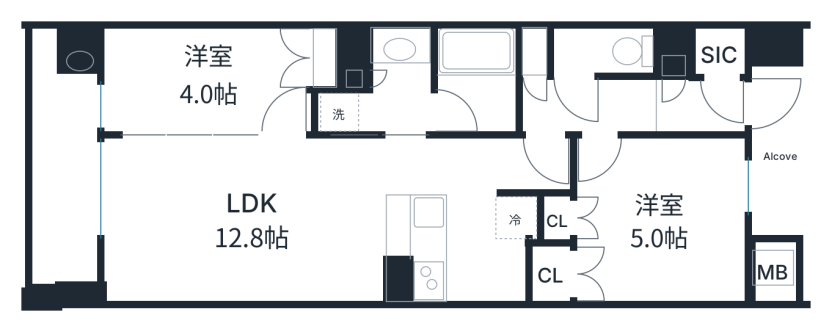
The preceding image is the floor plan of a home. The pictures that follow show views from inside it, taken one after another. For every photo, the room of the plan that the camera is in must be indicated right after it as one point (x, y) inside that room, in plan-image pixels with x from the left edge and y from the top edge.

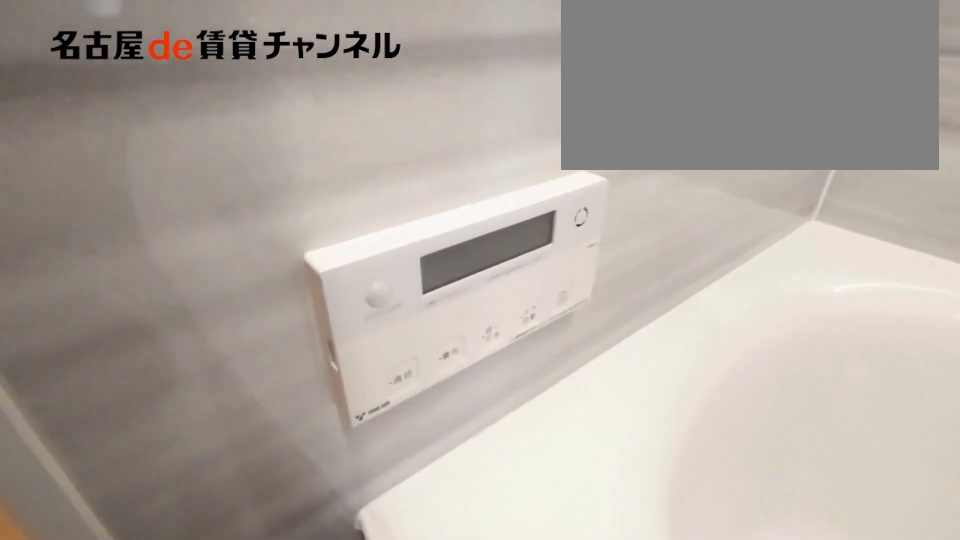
(474, 83)
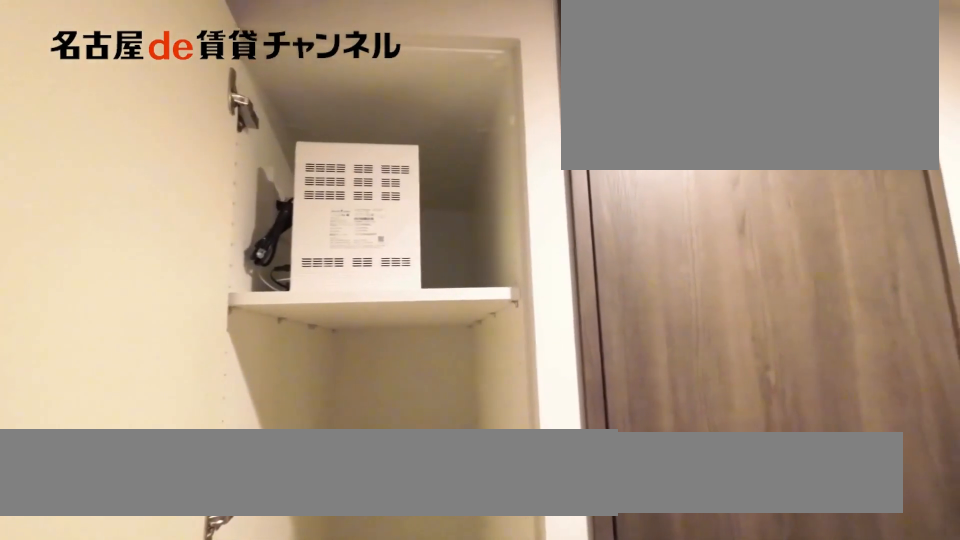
(534, 54)
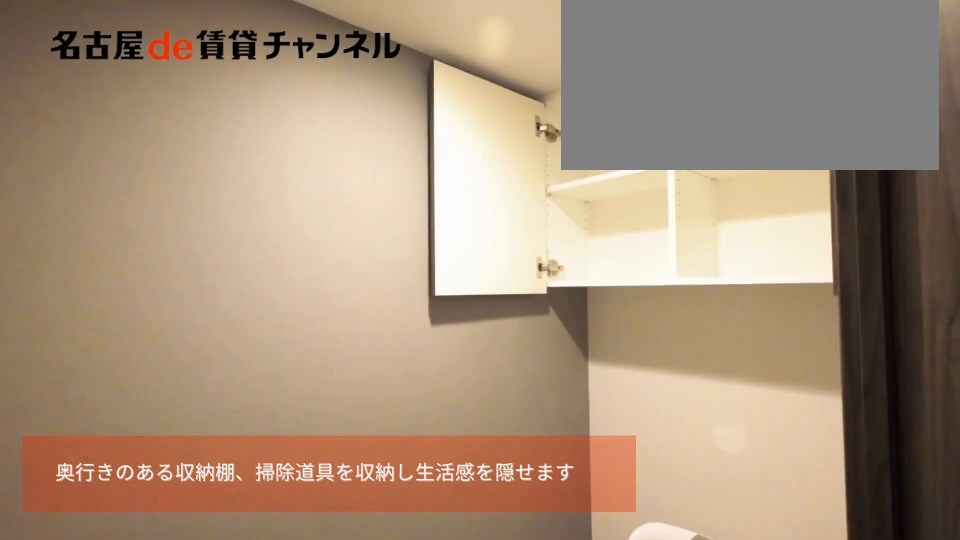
(602, 53)
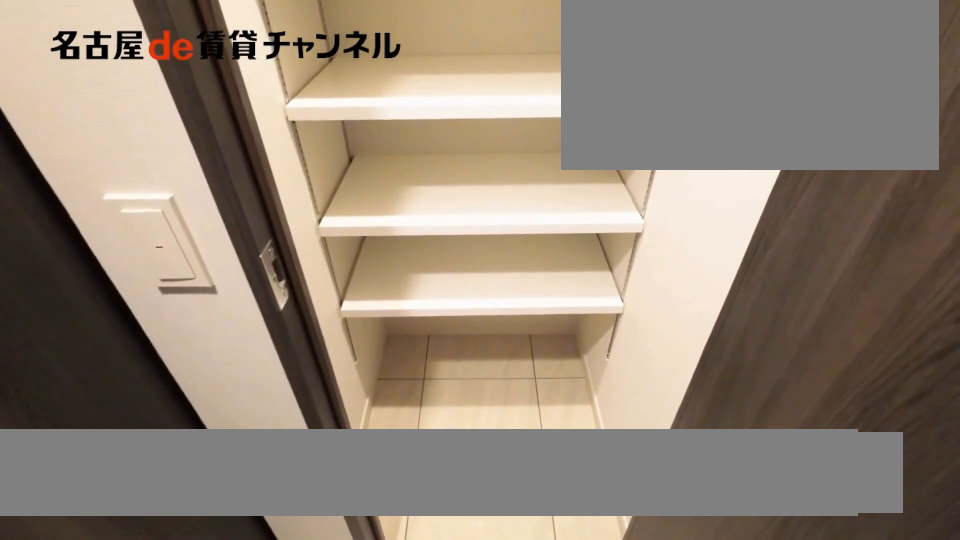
(720, 53)
